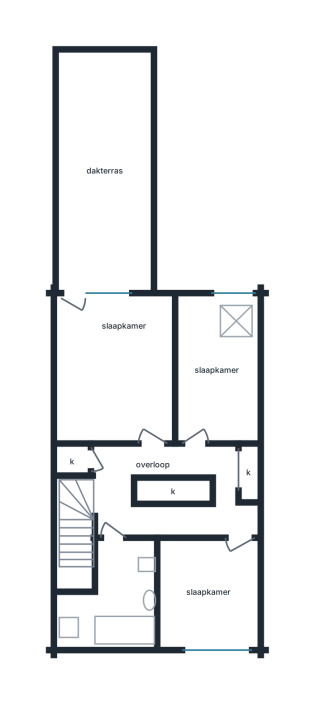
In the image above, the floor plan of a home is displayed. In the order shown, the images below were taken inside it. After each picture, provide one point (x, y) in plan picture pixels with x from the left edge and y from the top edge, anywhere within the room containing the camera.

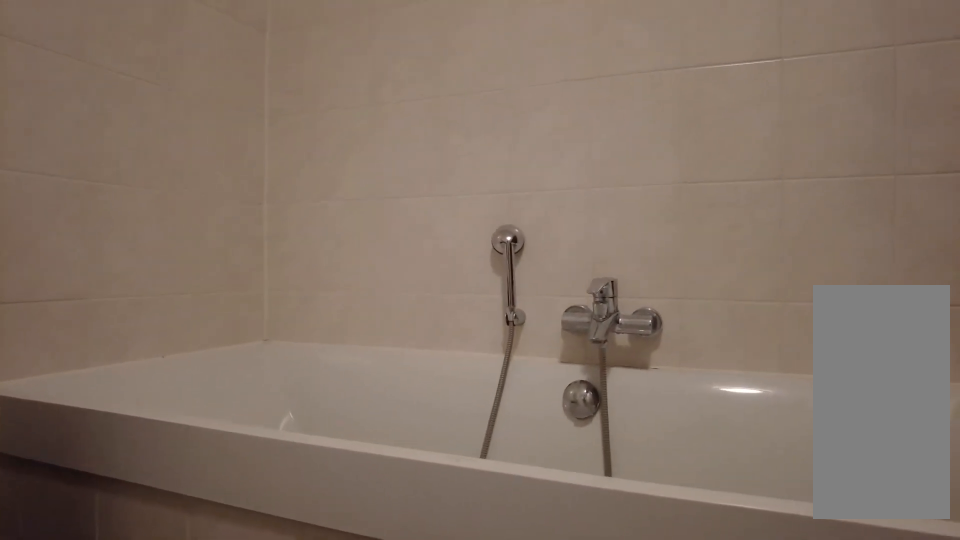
(114, 593)
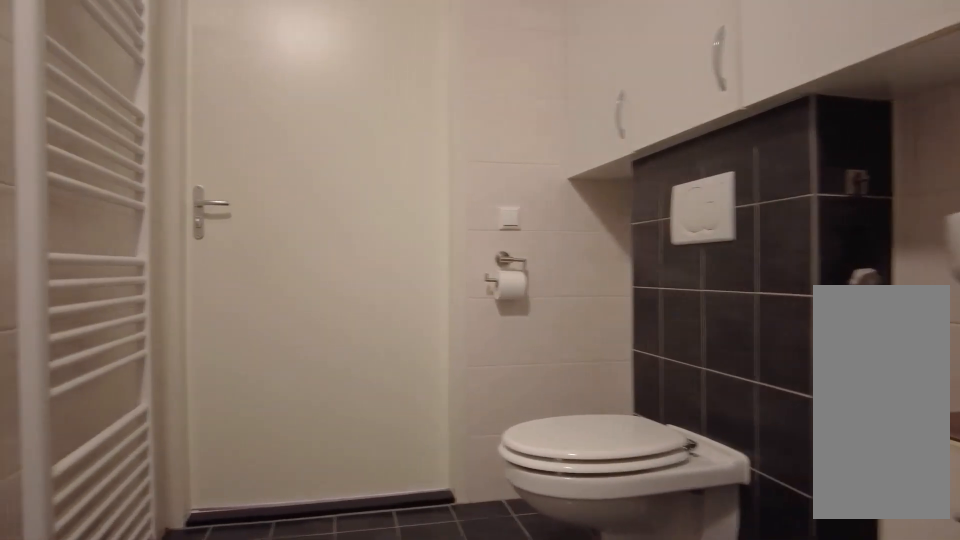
(114, 593)
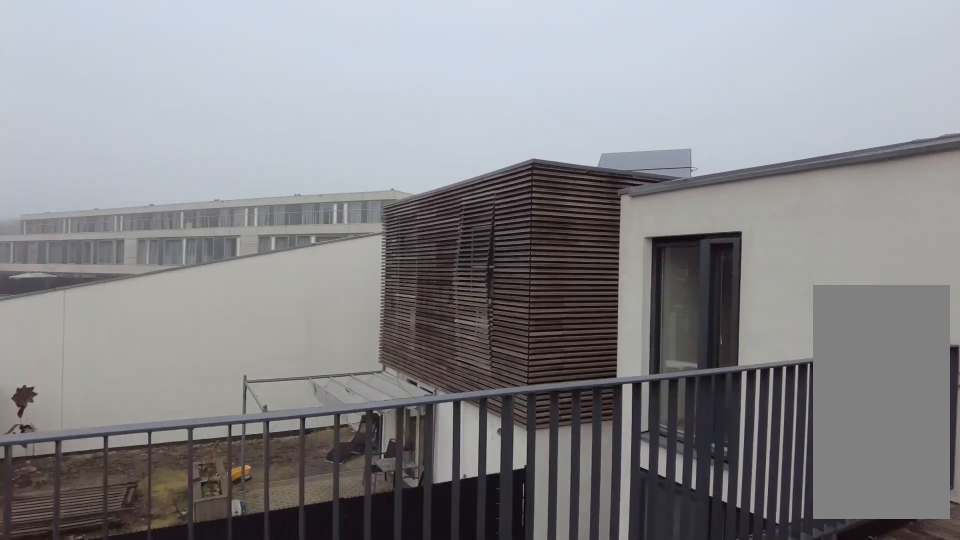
(105, 167)
